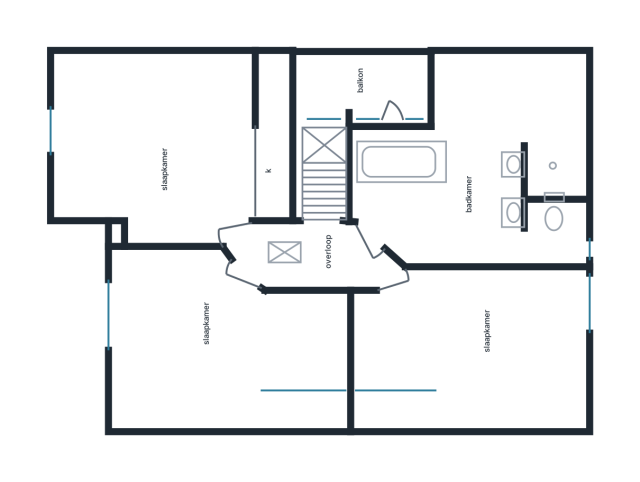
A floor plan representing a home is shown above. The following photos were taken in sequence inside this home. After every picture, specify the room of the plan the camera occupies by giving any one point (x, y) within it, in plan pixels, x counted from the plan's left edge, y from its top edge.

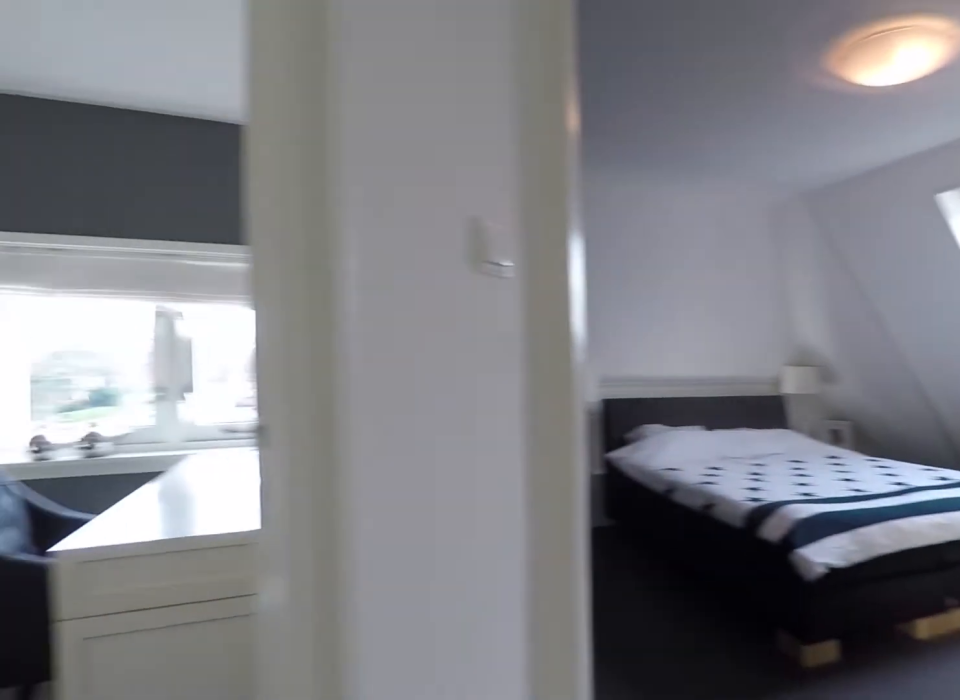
(312, 255)
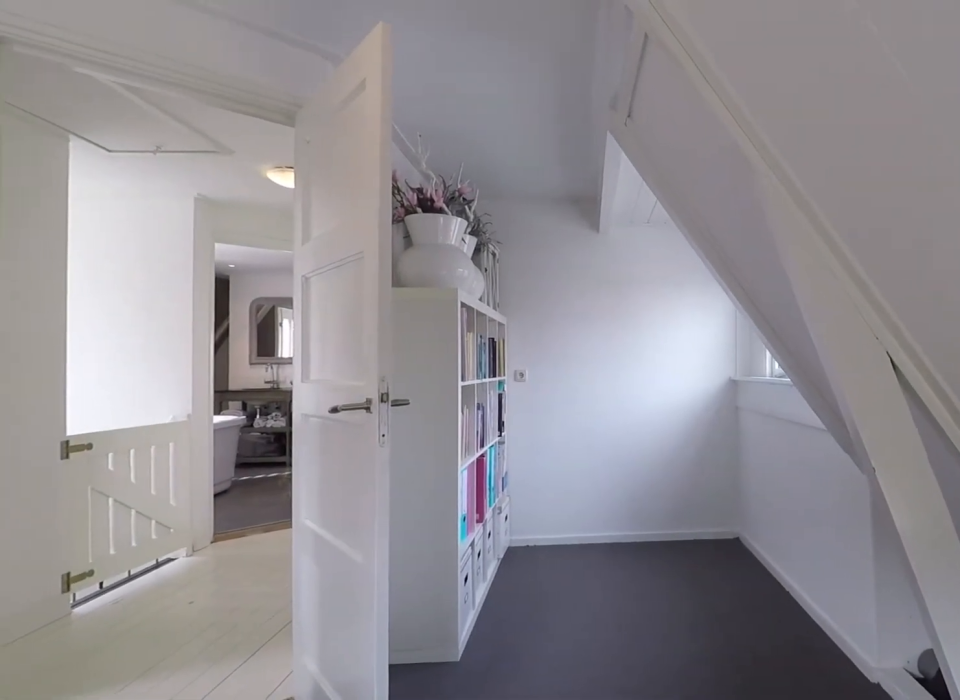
(167, 271)
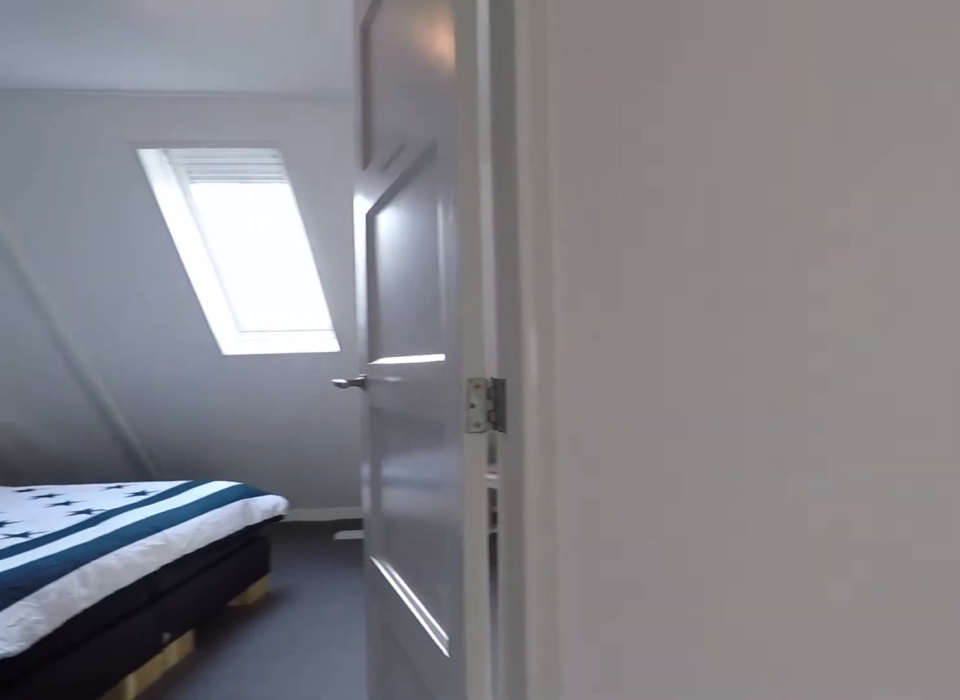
(311, 255)
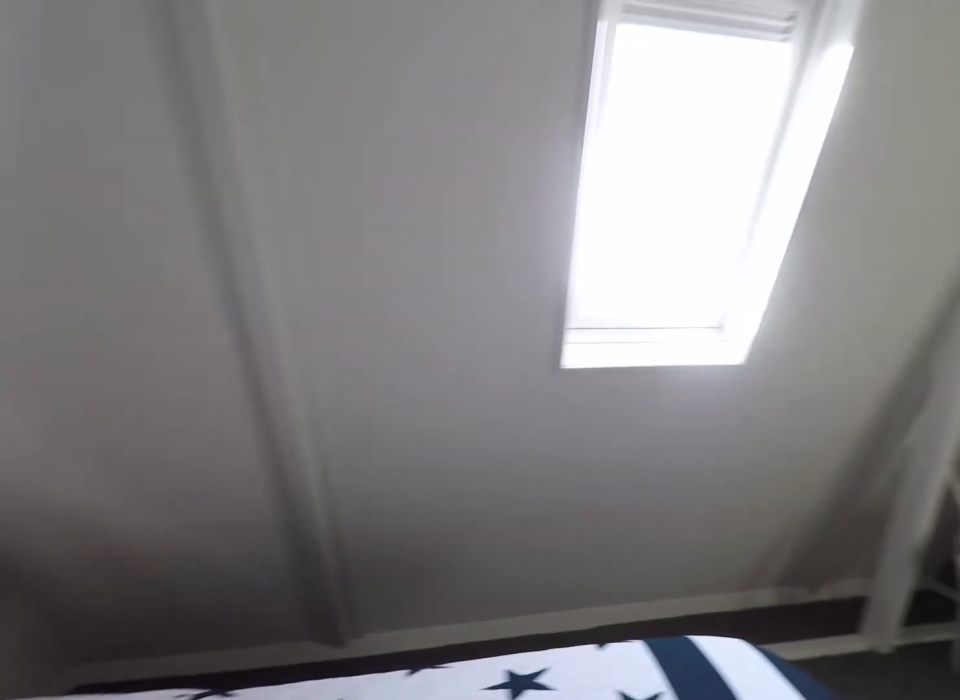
(167, 171)
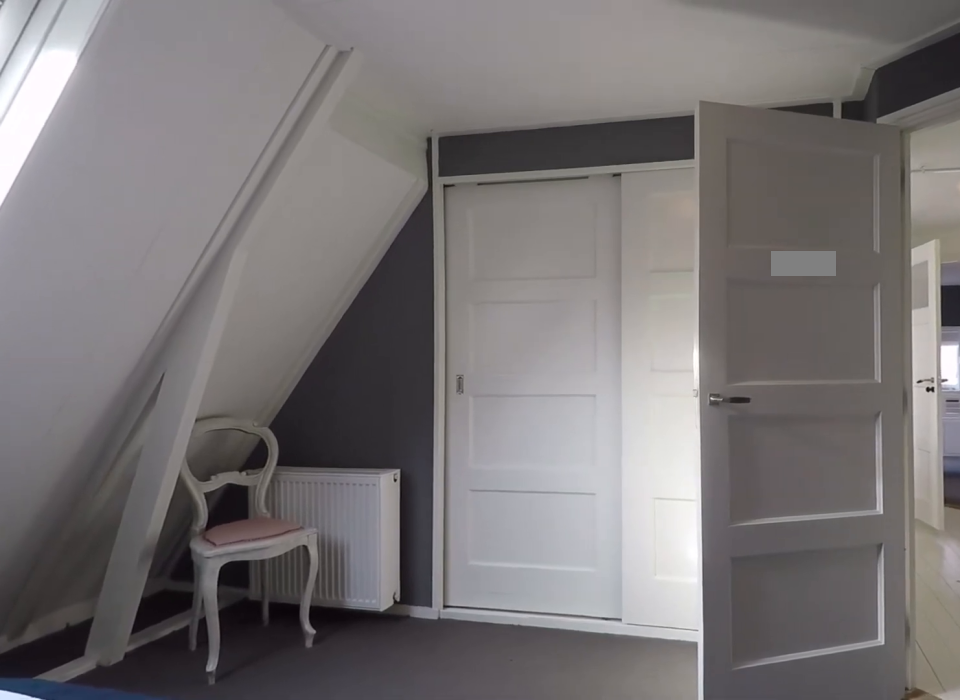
(167, 171)
